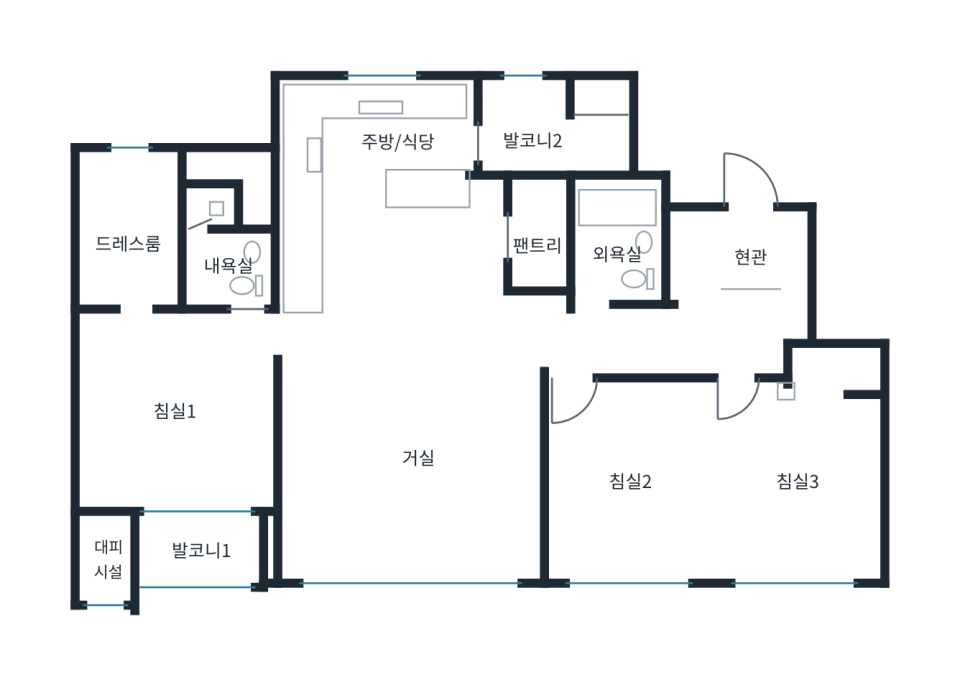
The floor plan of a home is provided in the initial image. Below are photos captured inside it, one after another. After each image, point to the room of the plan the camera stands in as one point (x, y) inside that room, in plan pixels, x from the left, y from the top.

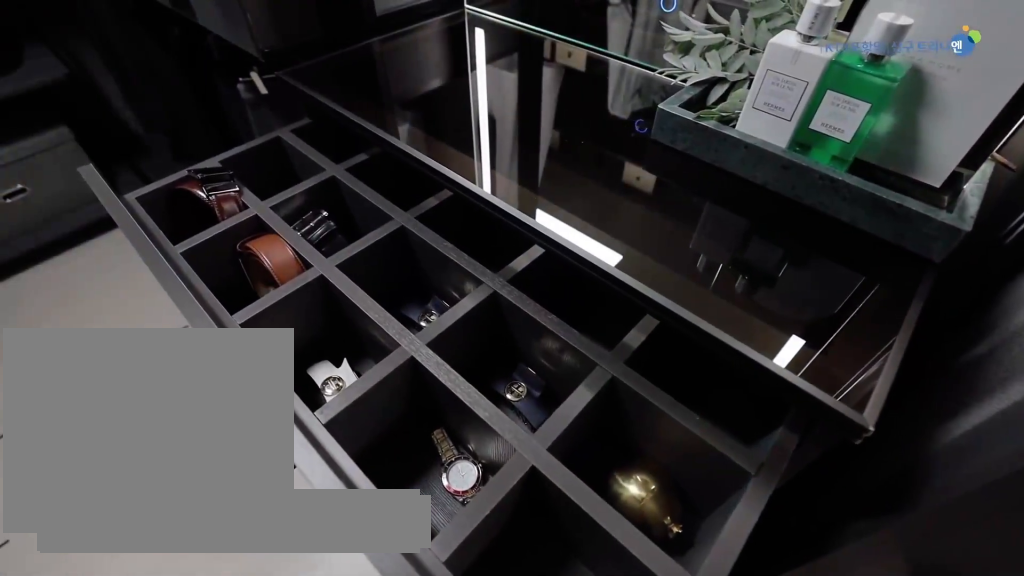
(125, 232)
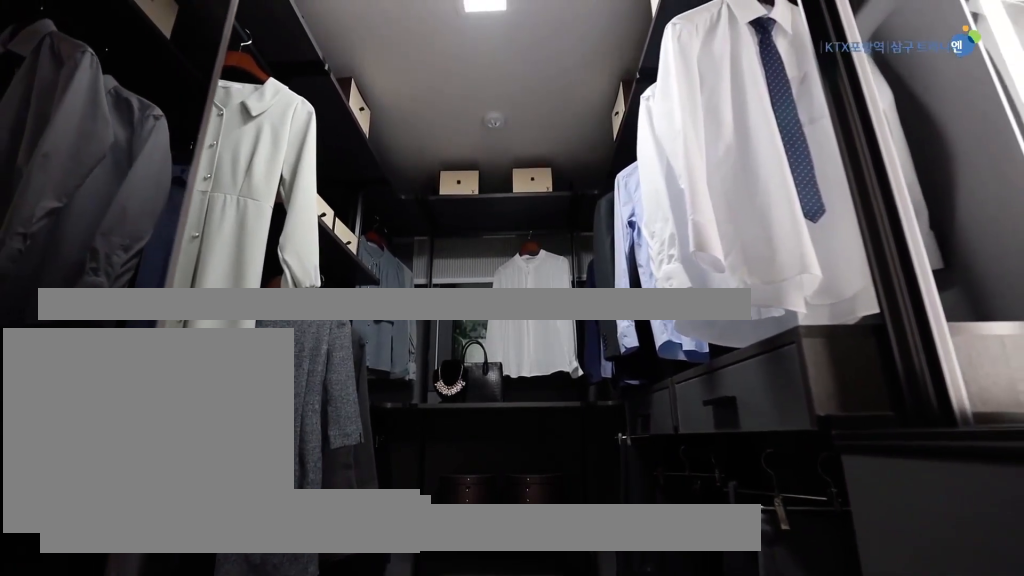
(126, 232)
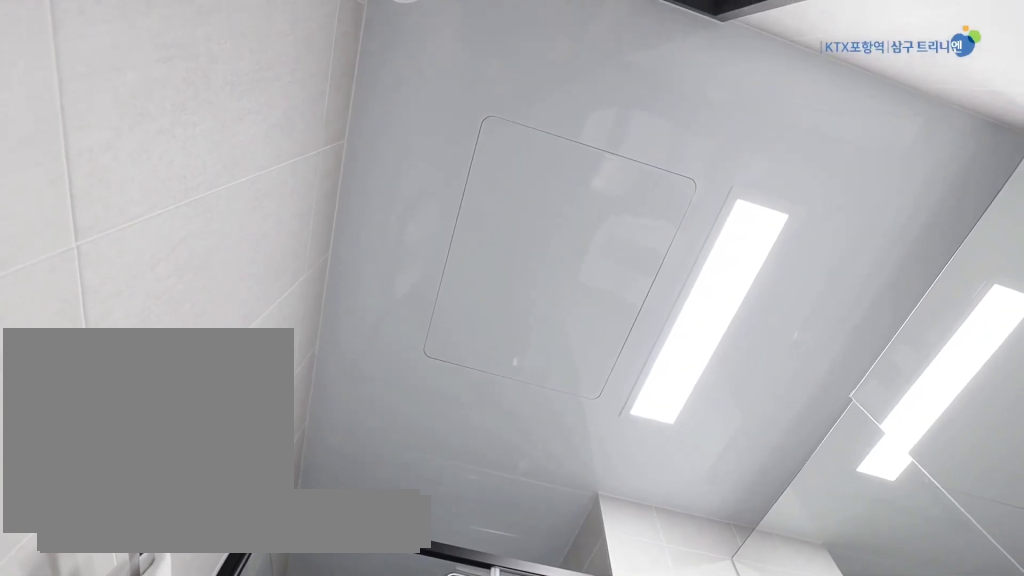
(220, 248)
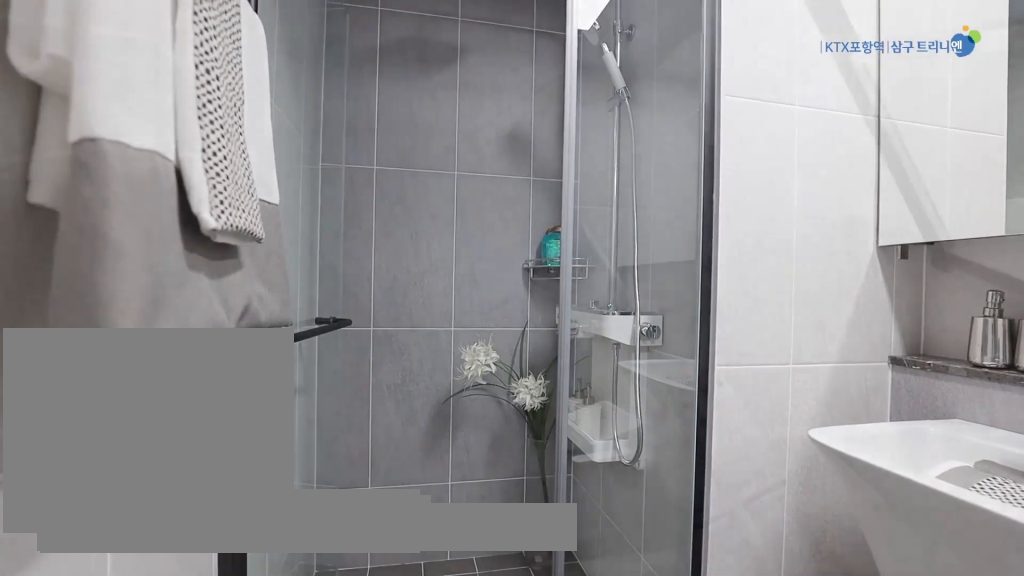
(221, 248)
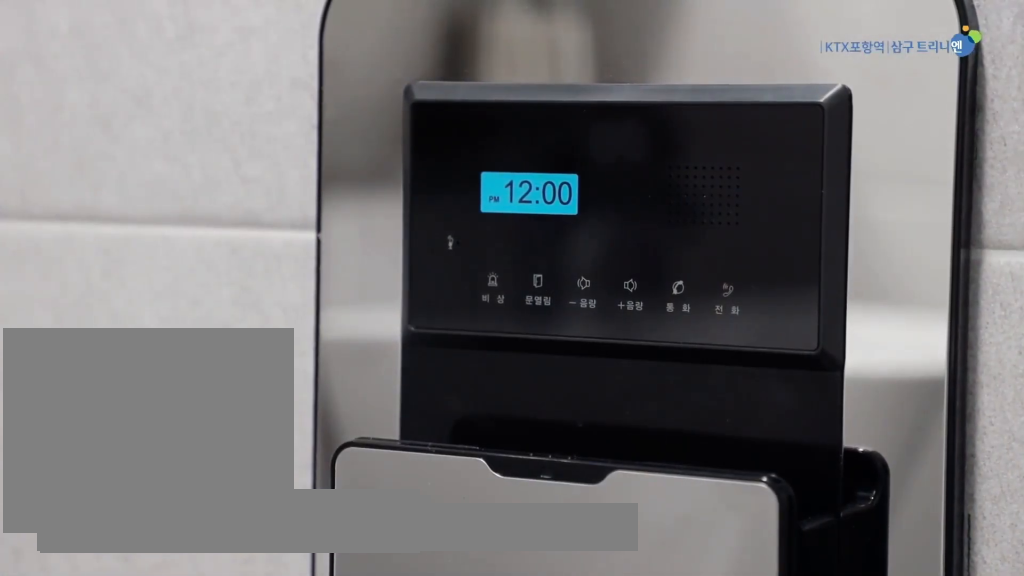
(220, 248)
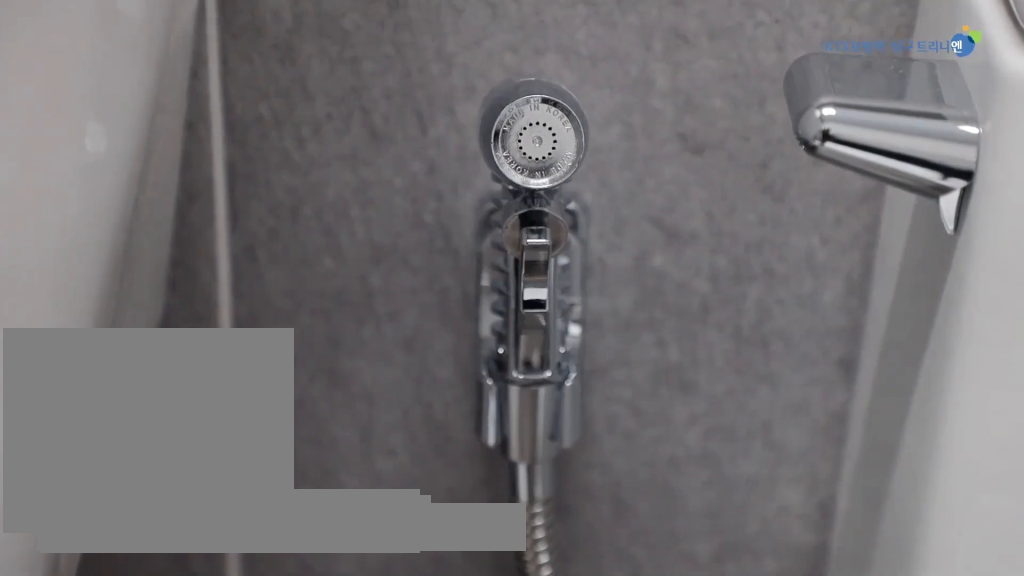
(221, 248)
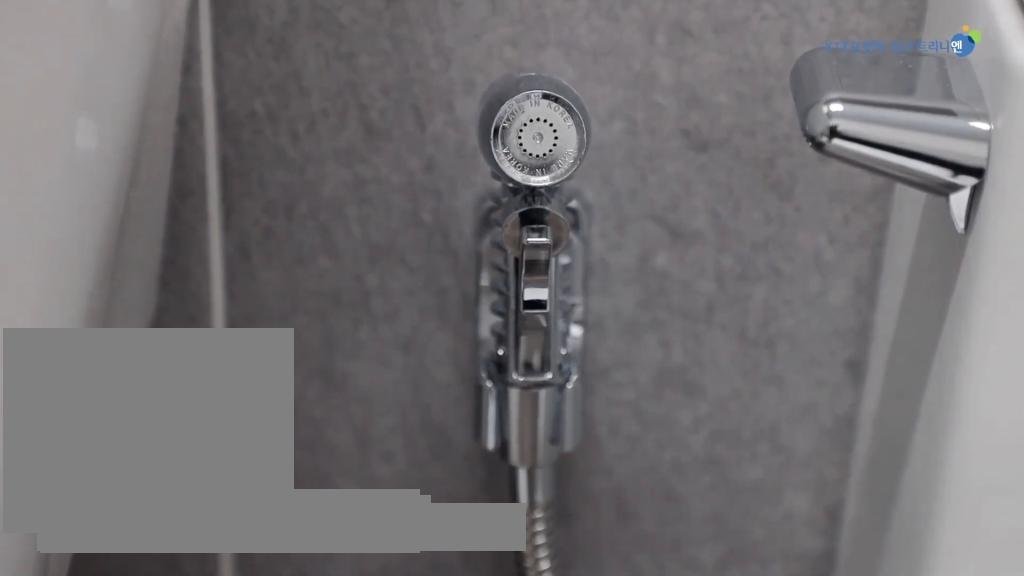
(221, 248)
